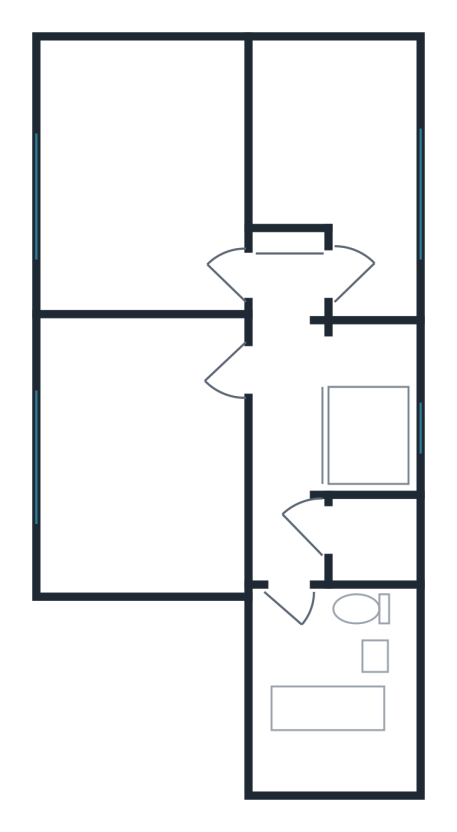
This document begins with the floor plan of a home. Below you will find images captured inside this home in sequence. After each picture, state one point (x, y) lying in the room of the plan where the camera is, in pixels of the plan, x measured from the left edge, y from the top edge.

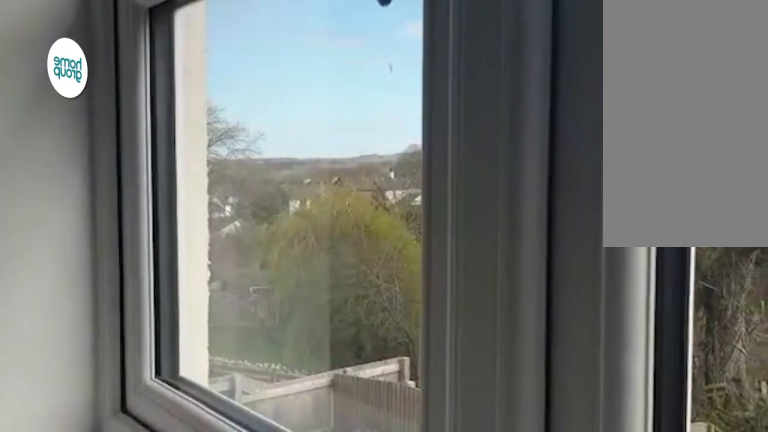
(150, 205)
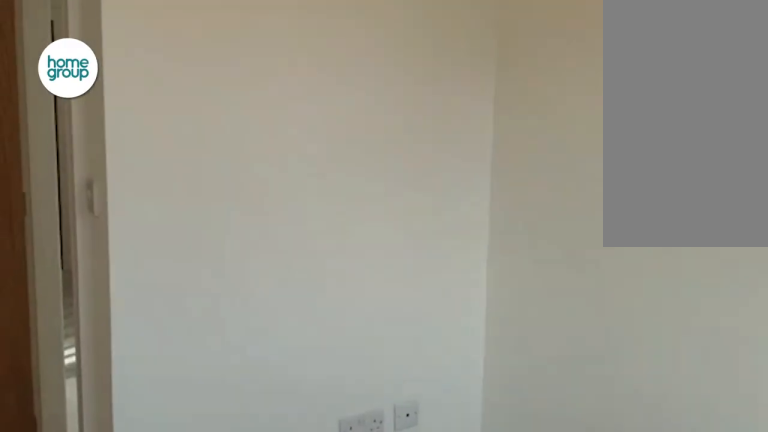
(336, 160)
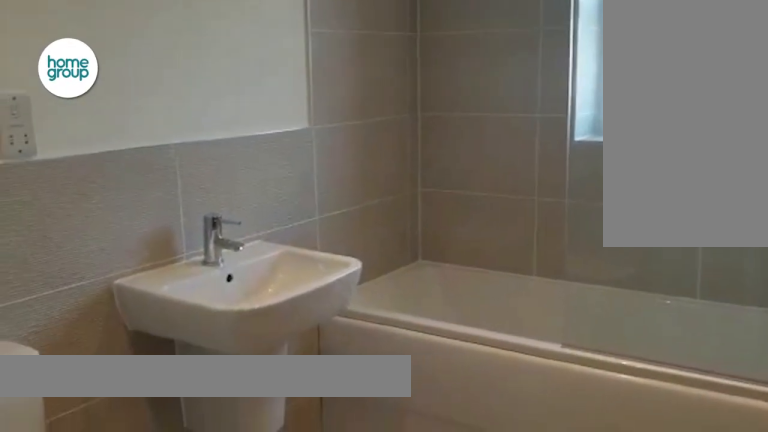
(340, 690)
